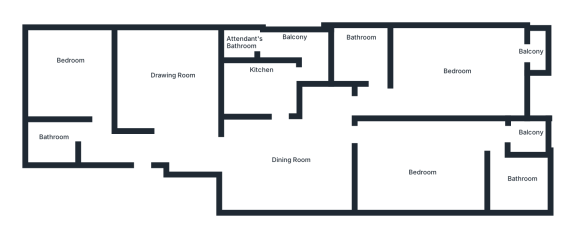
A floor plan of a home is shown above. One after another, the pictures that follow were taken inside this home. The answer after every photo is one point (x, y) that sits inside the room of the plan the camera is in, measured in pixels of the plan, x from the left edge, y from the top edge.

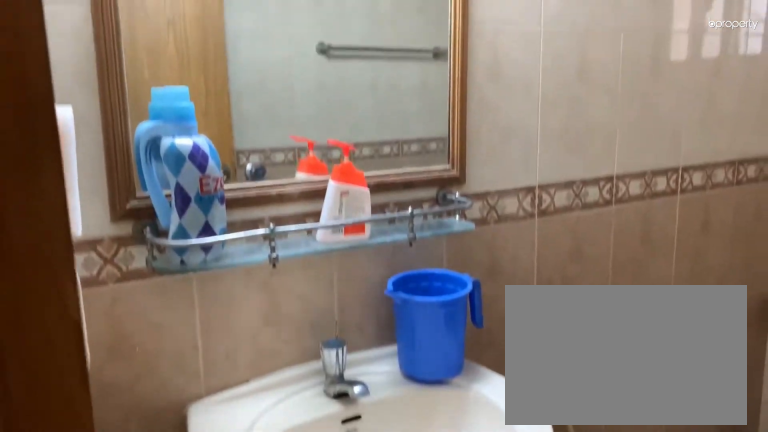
(53, 138)
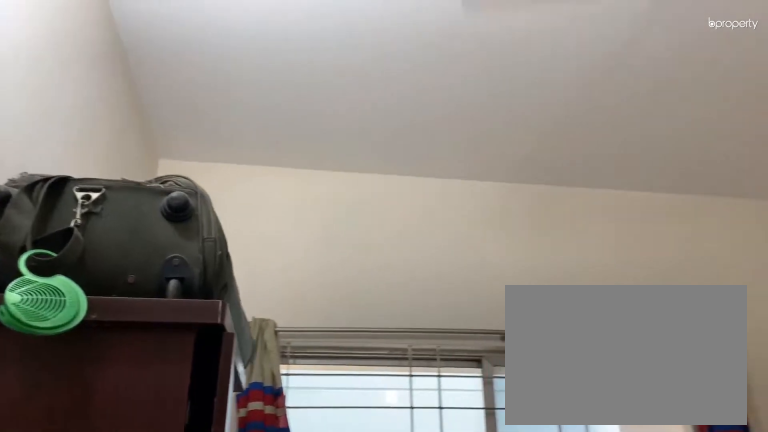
(77, 77)
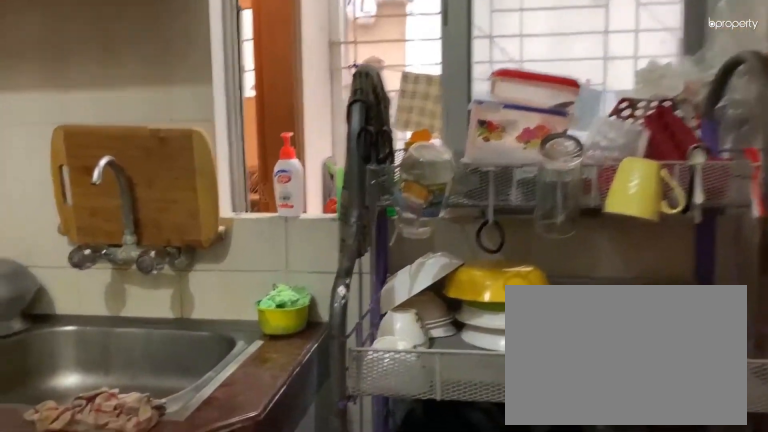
(270, 84)
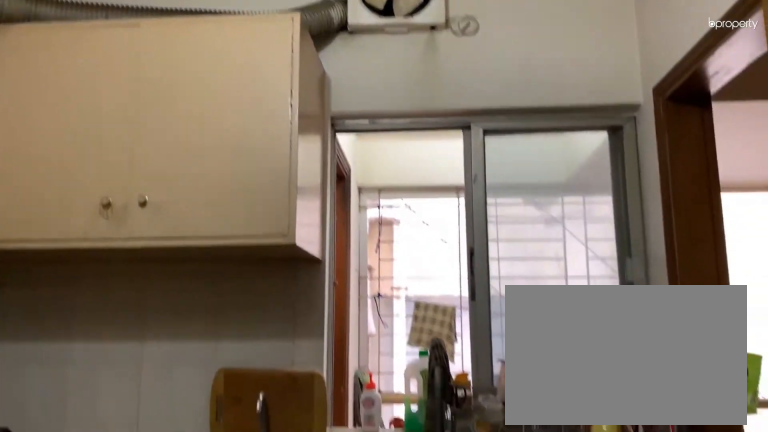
(270, 84)
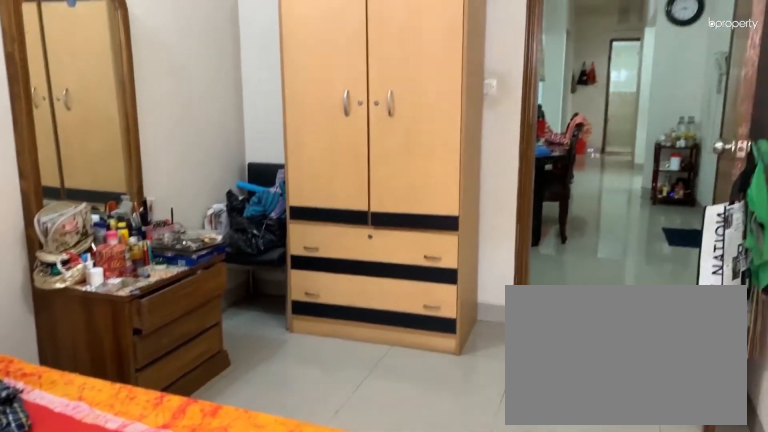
(426, 159)
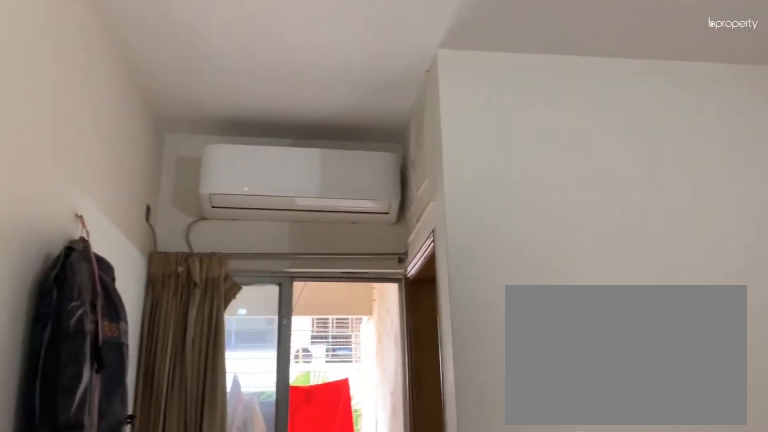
(426, 159)
